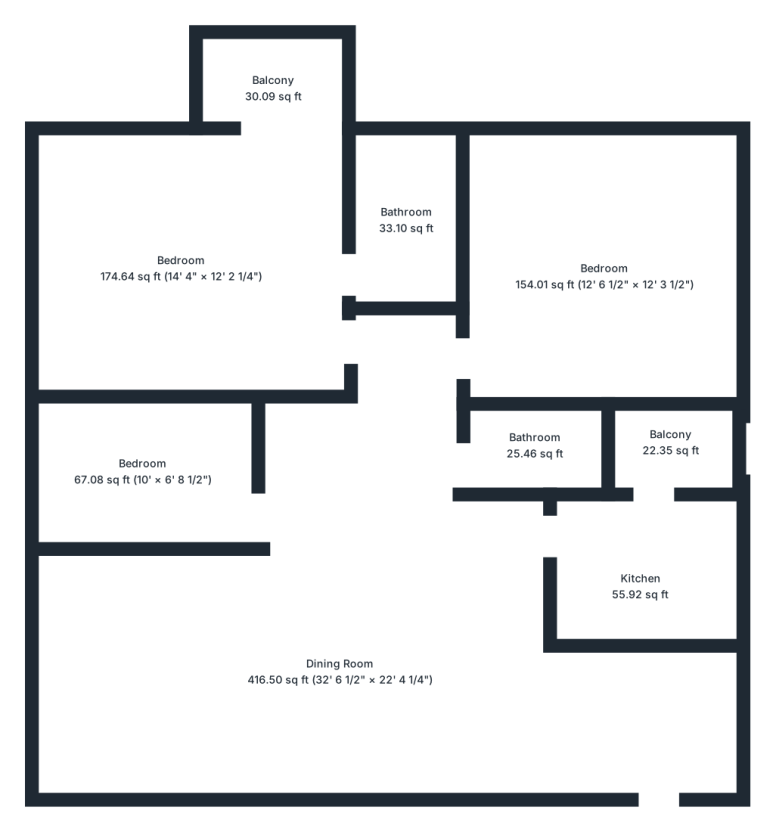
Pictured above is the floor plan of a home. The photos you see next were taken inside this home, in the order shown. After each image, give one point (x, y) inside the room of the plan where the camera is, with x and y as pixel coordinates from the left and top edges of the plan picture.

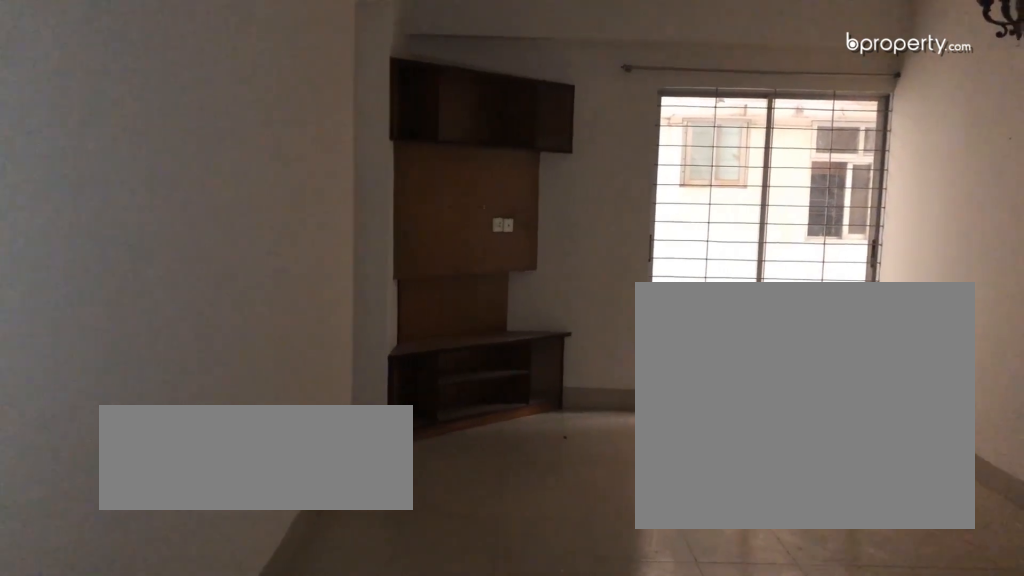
(340, 689)
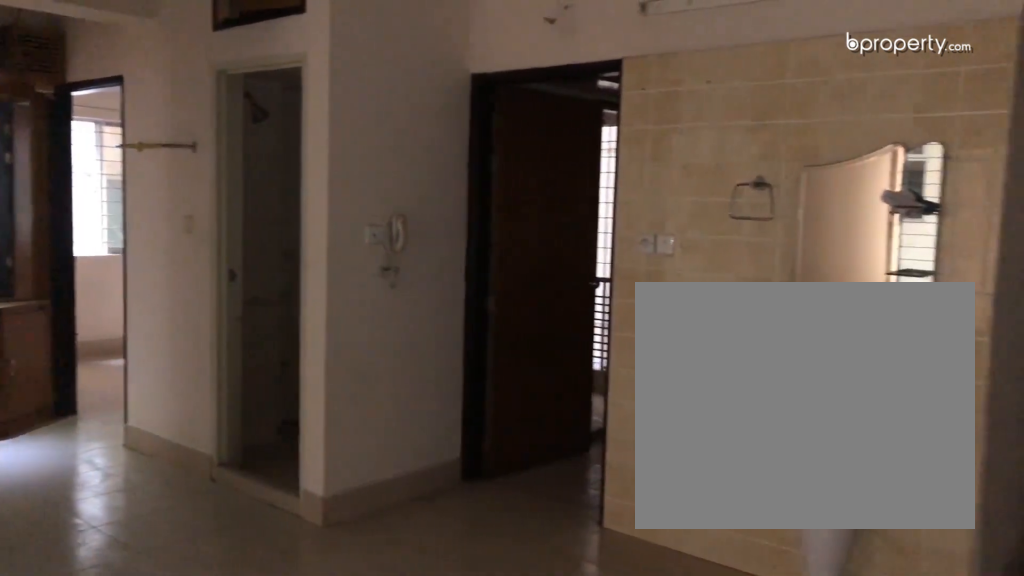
(340, 689)
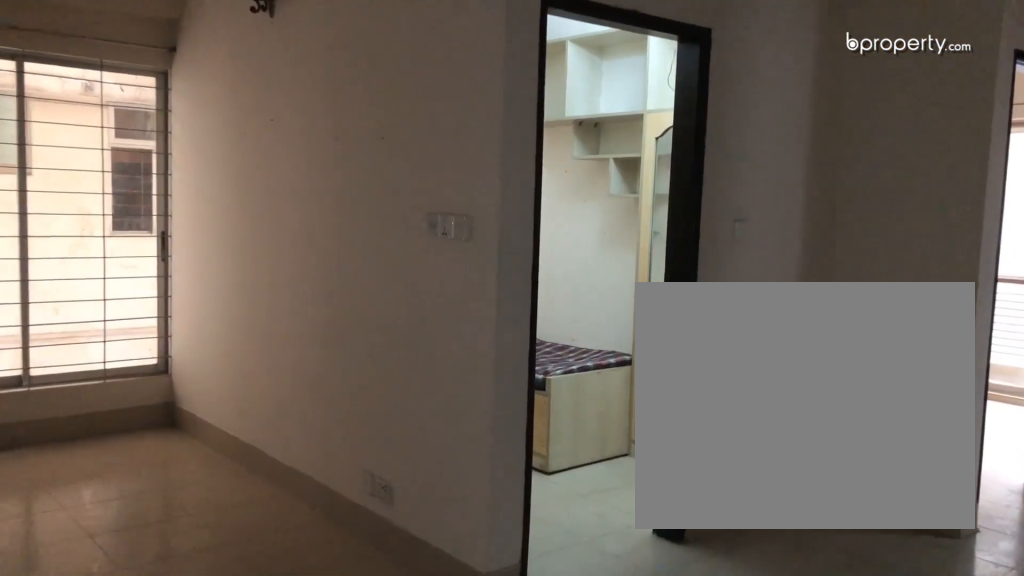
(340, 689)
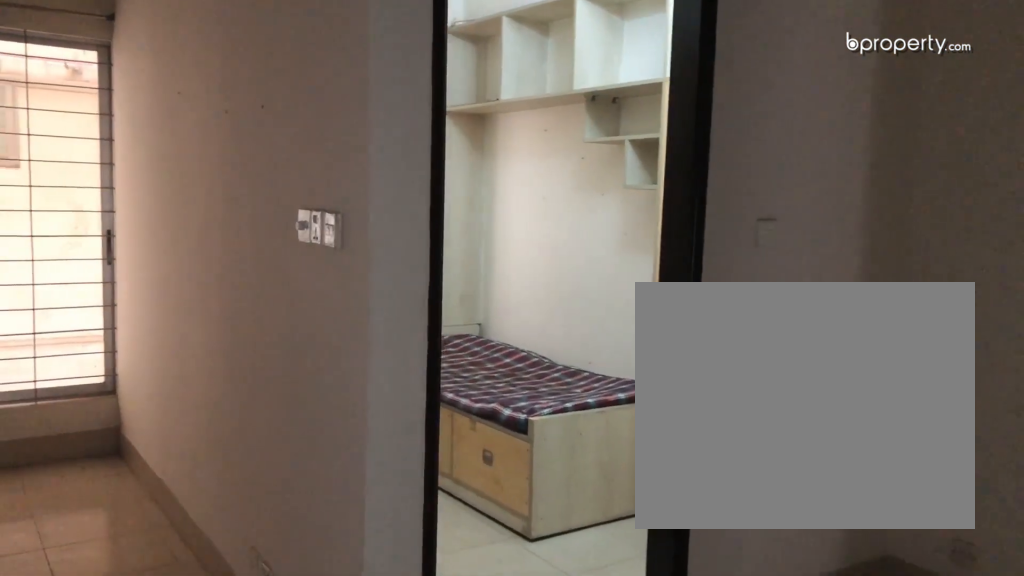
(340, 689)
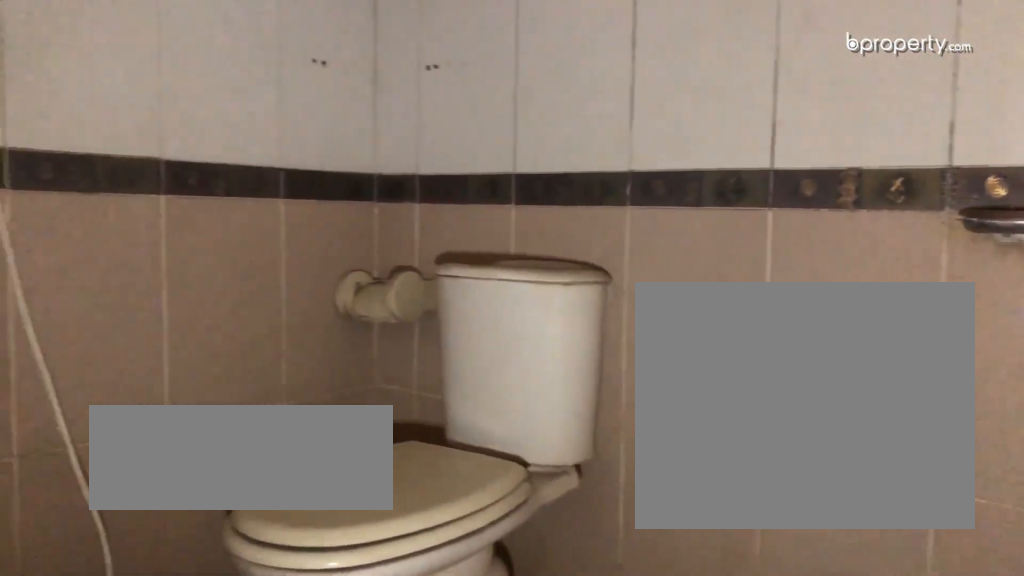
(409, 231)
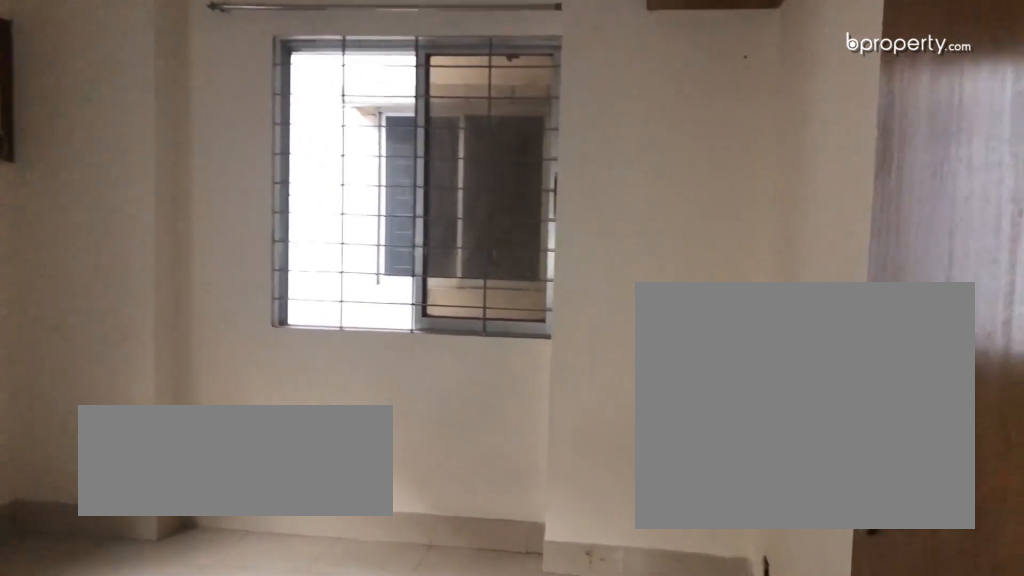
(605, 283)
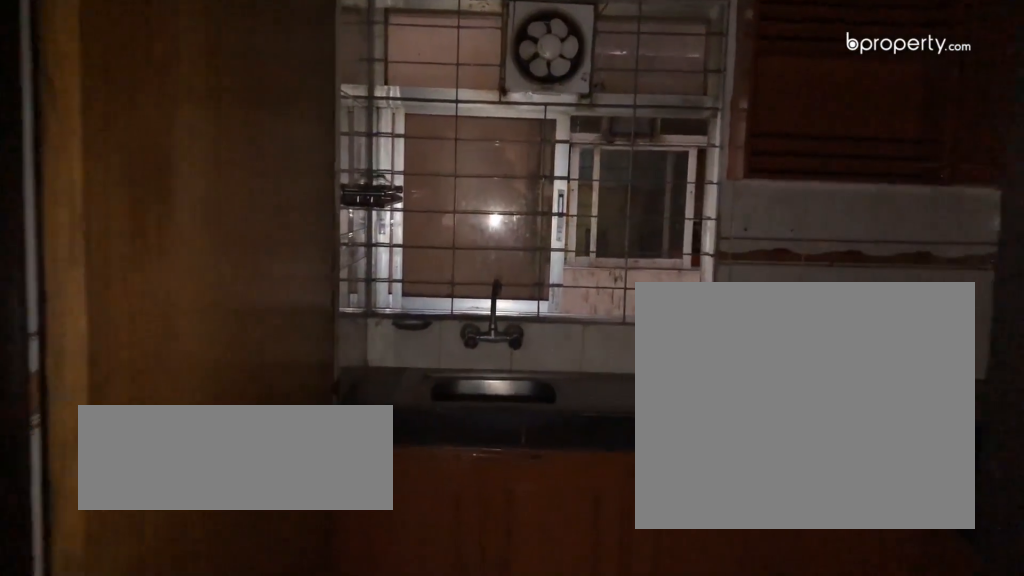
(640, 583)
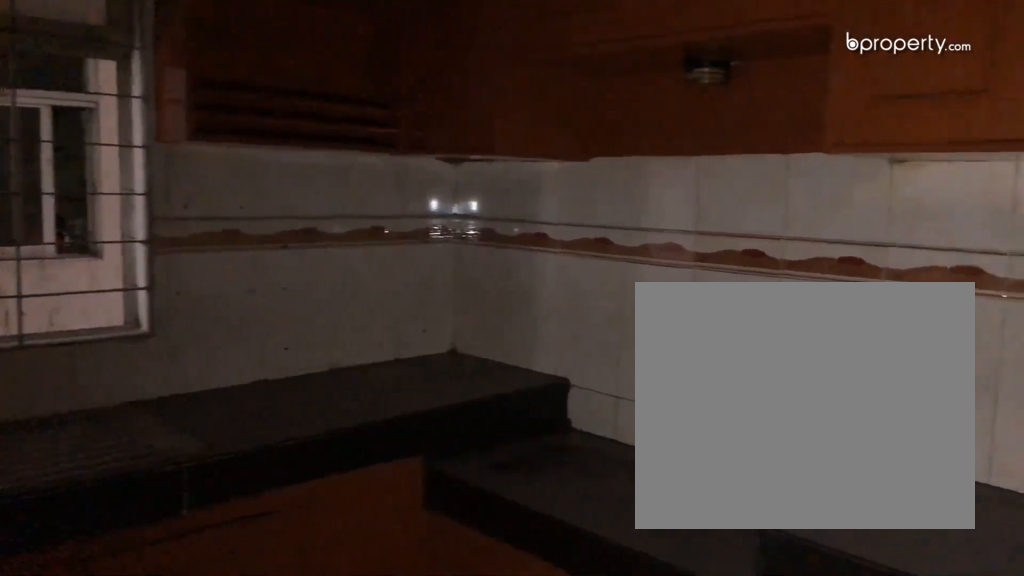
(640, 583)
